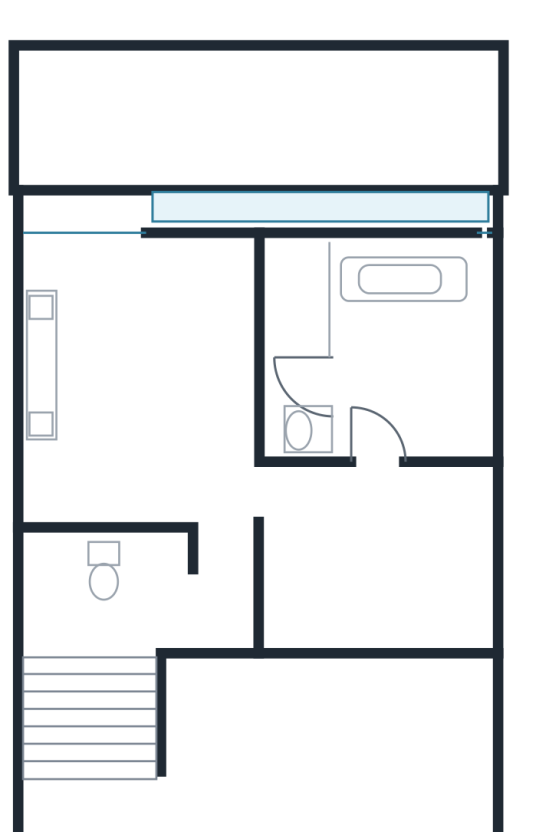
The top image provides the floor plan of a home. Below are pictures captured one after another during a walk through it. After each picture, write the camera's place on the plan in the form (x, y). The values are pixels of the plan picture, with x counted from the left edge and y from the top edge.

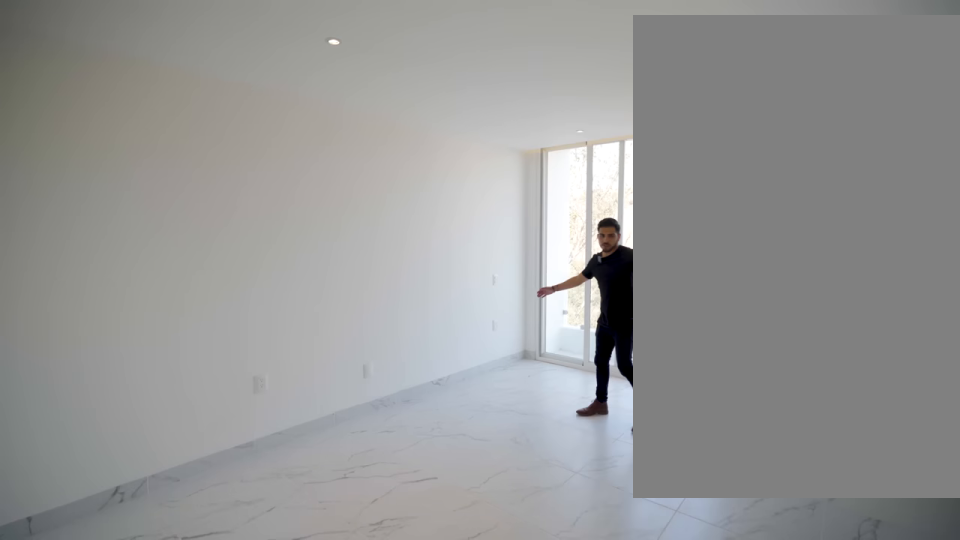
(221, 500)
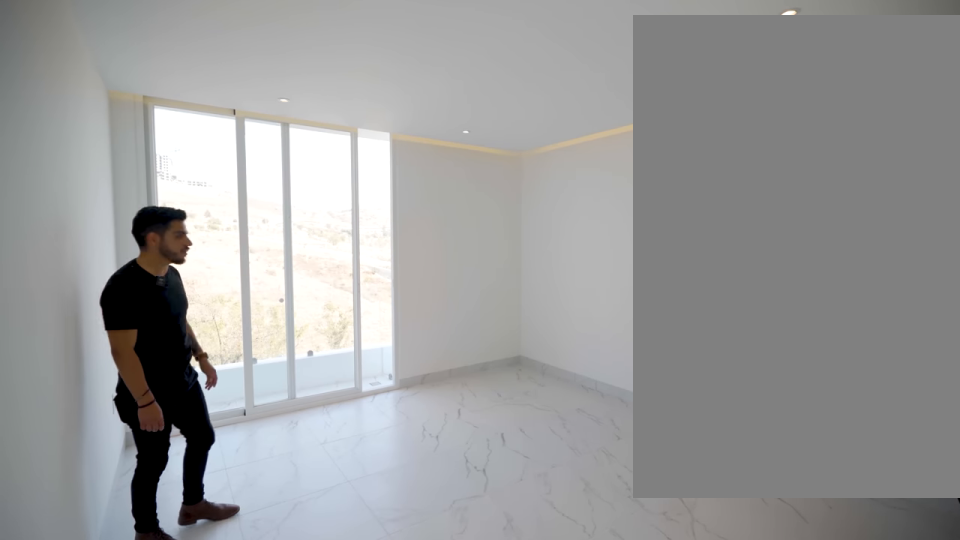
(84, 496)
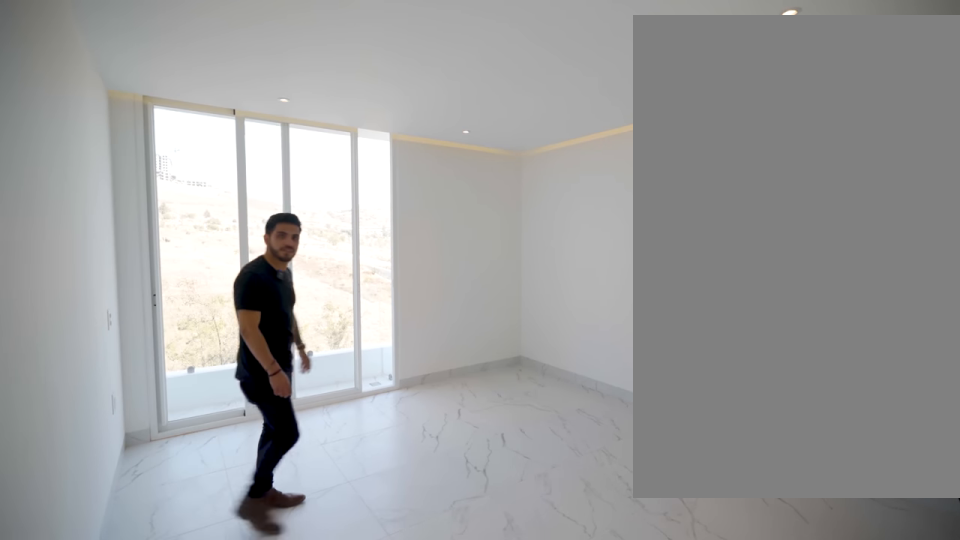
(84, 496)
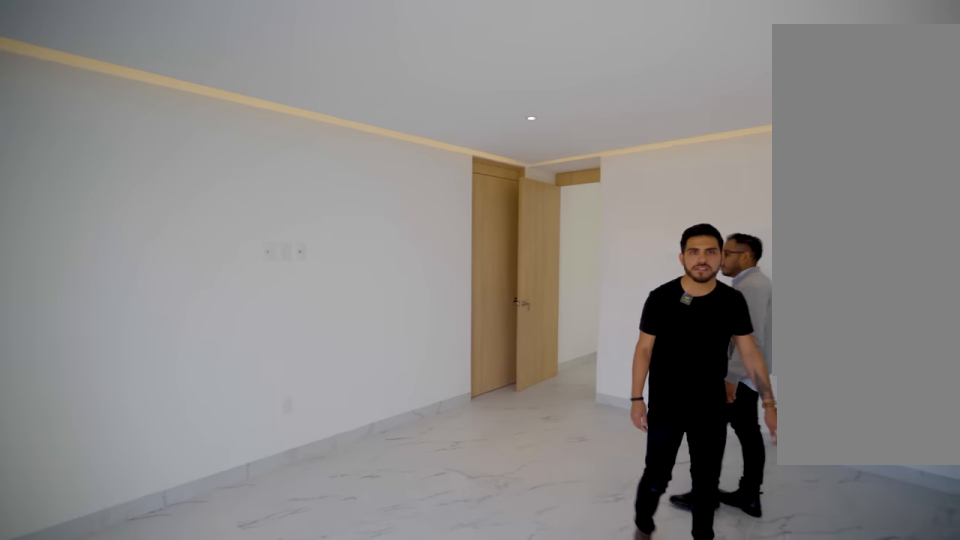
(72, 338)
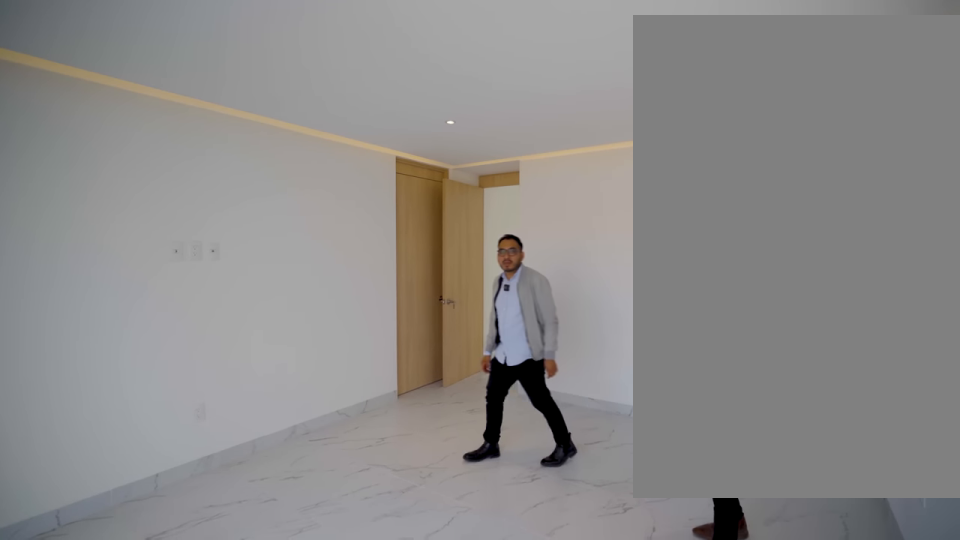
(76, 333)
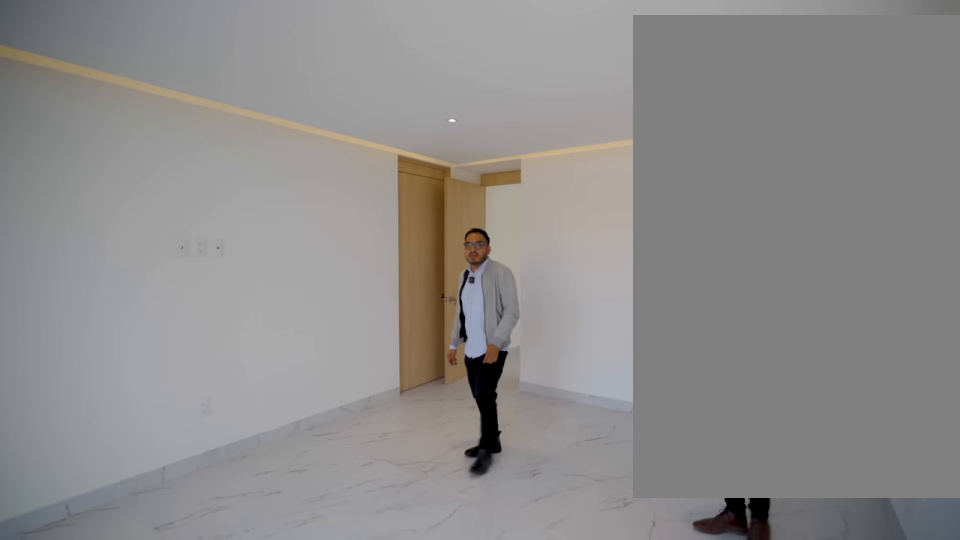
(76, 333)
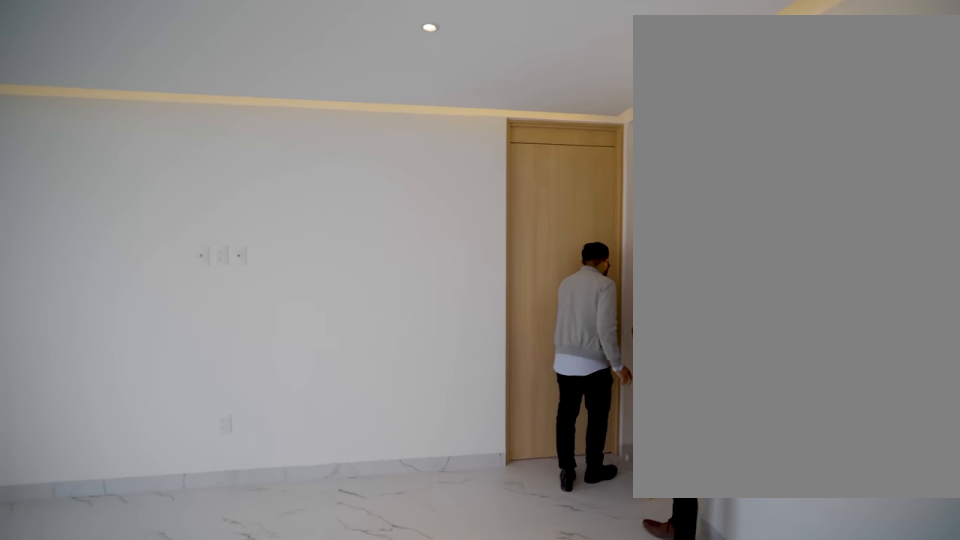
(92, 349)
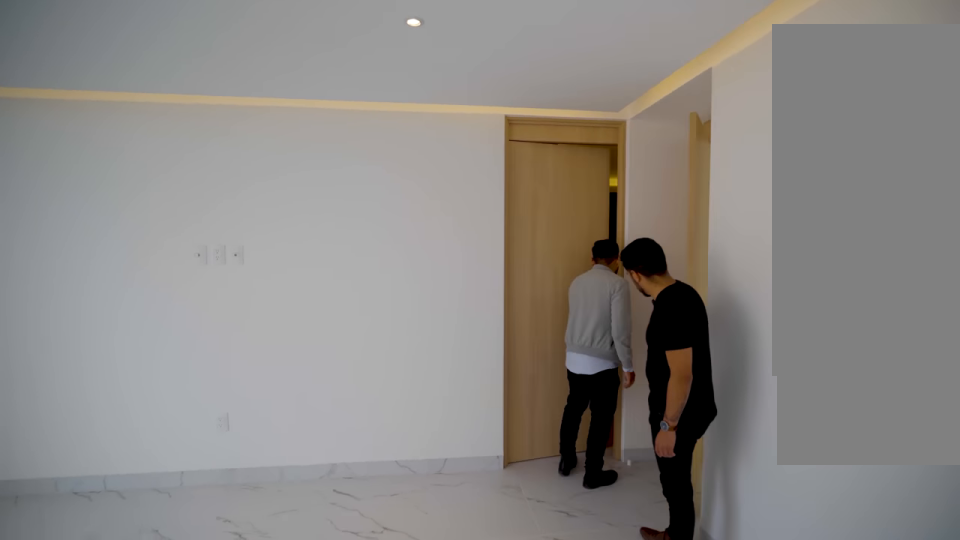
(93, 357)
